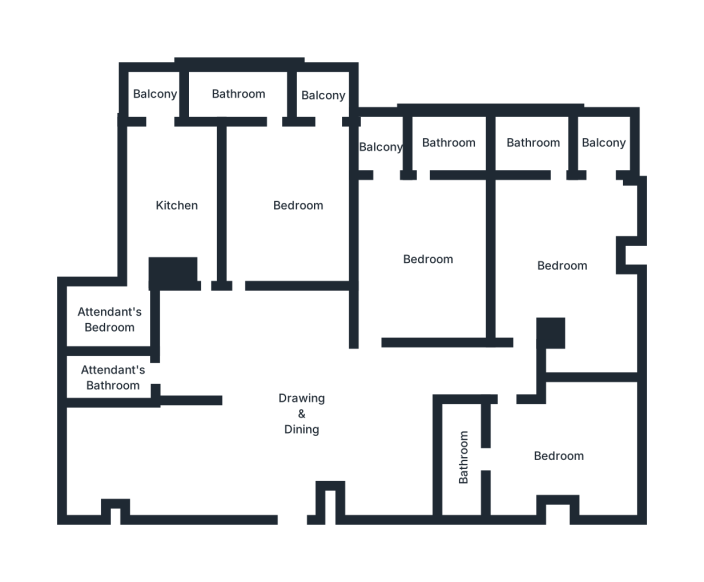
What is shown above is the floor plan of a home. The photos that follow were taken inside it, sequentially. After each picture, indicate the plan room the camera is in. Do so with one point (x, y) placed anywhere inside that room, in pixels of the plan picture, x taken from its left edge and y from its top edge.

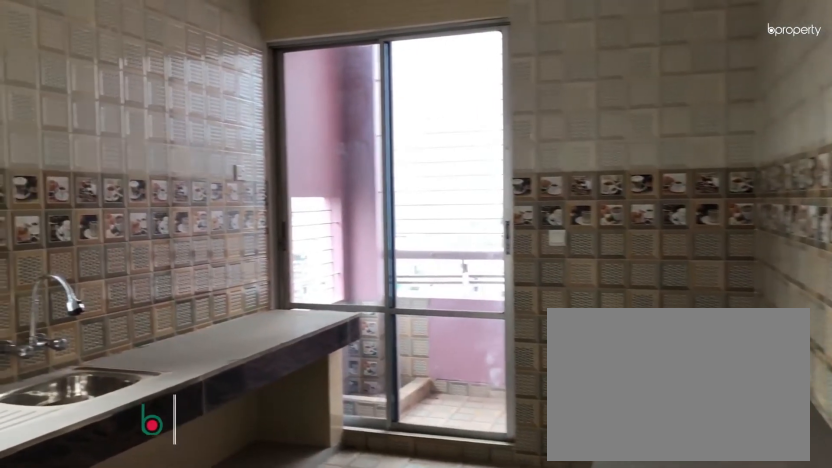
(175, 209)
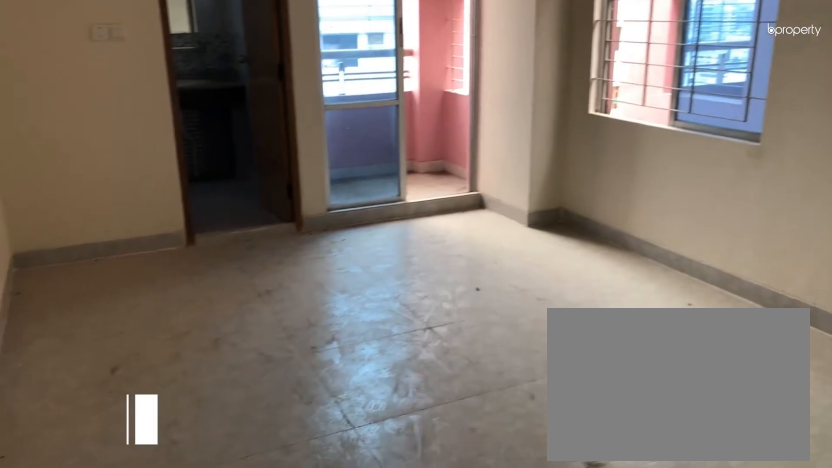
(296, 209)
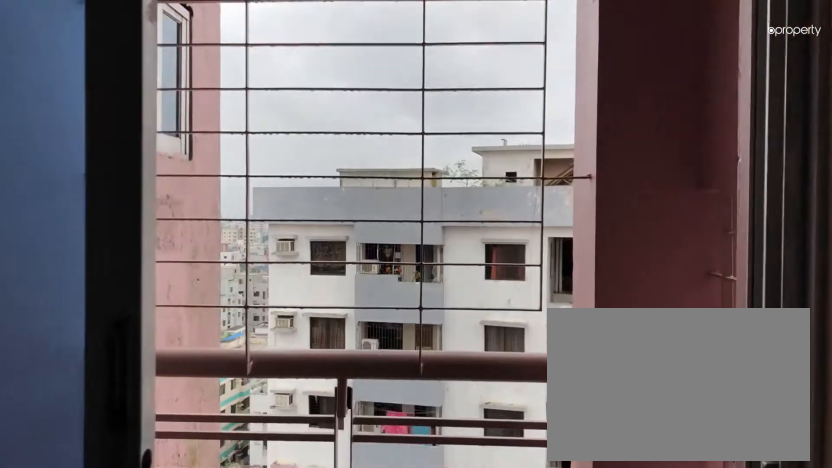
(323, 98)
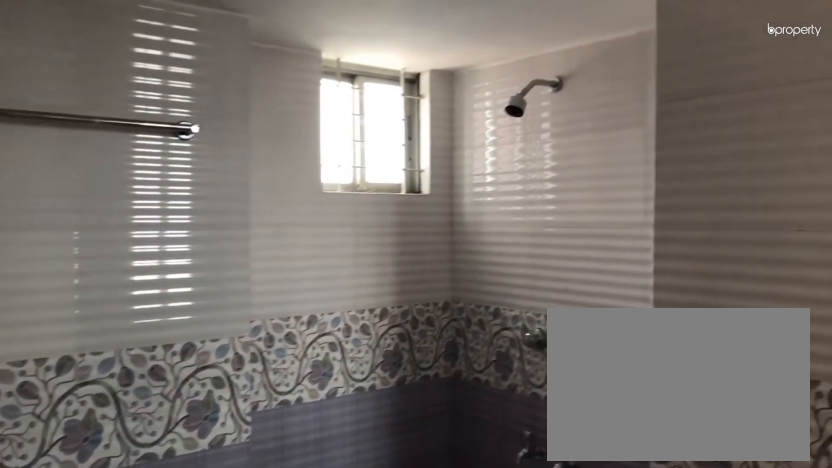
(235, 93)
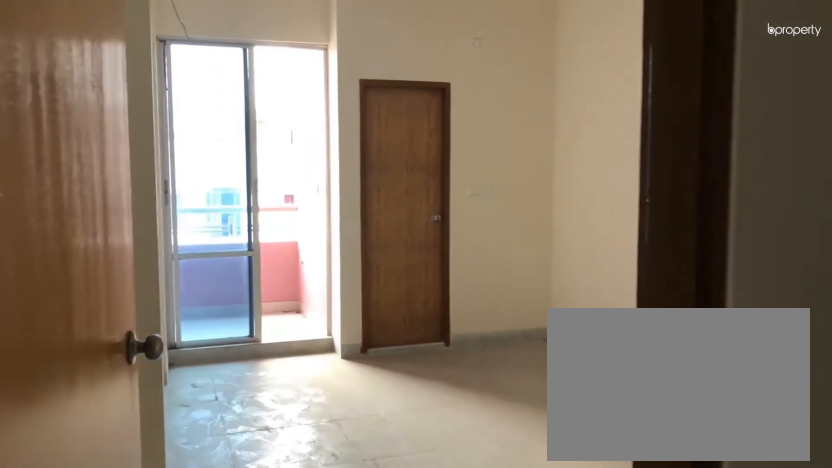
(428, 261)
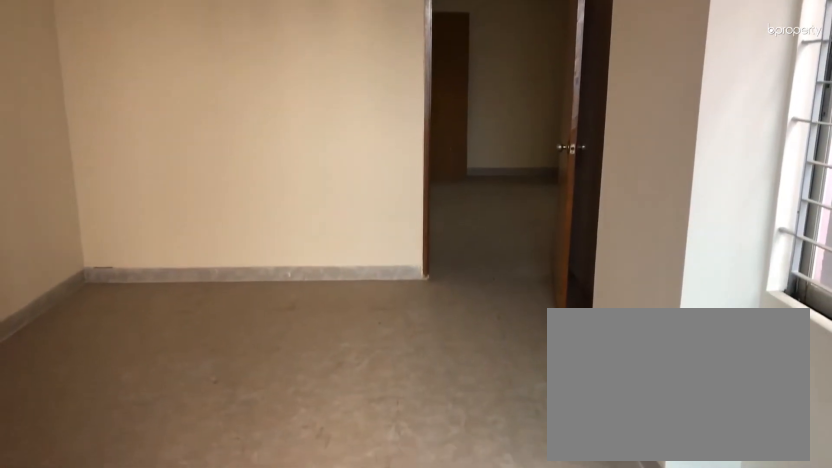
(428, 260)
